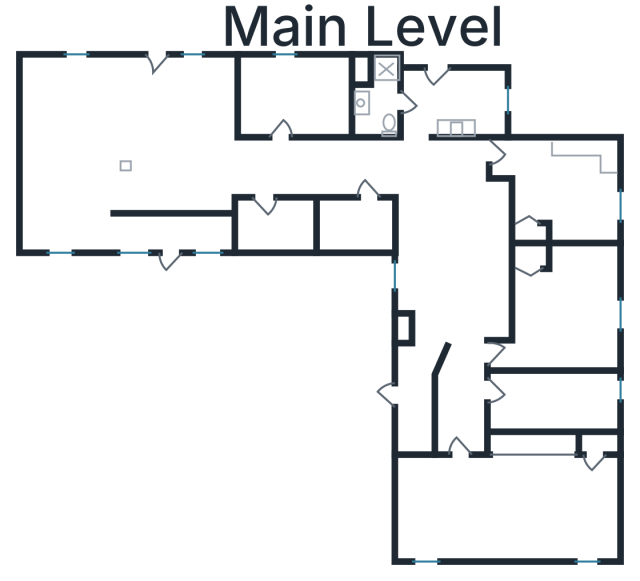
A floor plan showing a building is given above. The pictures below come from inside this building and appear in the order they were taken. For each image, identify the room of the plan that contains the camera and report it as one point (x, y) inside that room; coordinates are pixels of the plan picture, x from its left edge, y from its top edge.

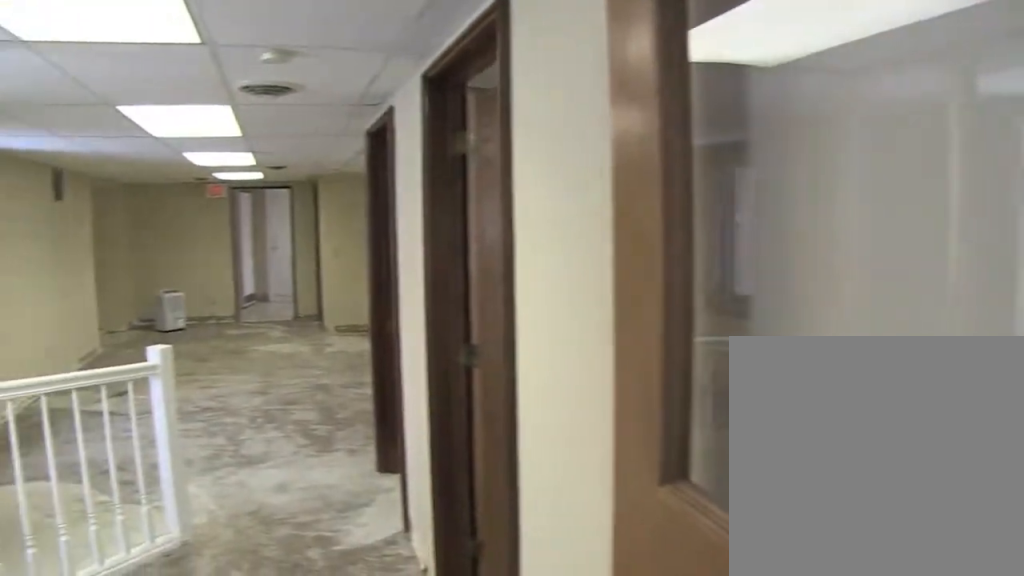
(462, 401)
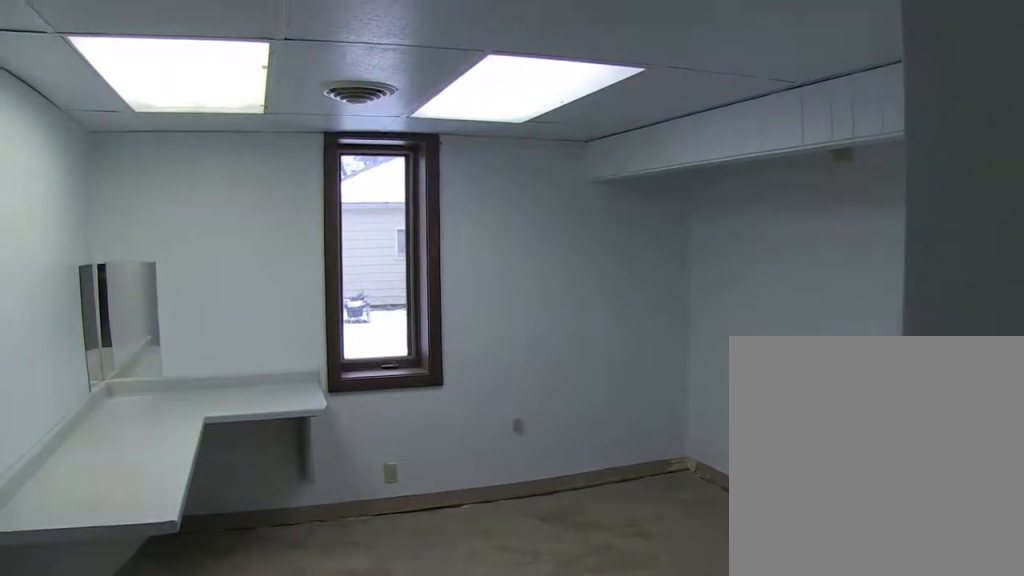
(559, 184)
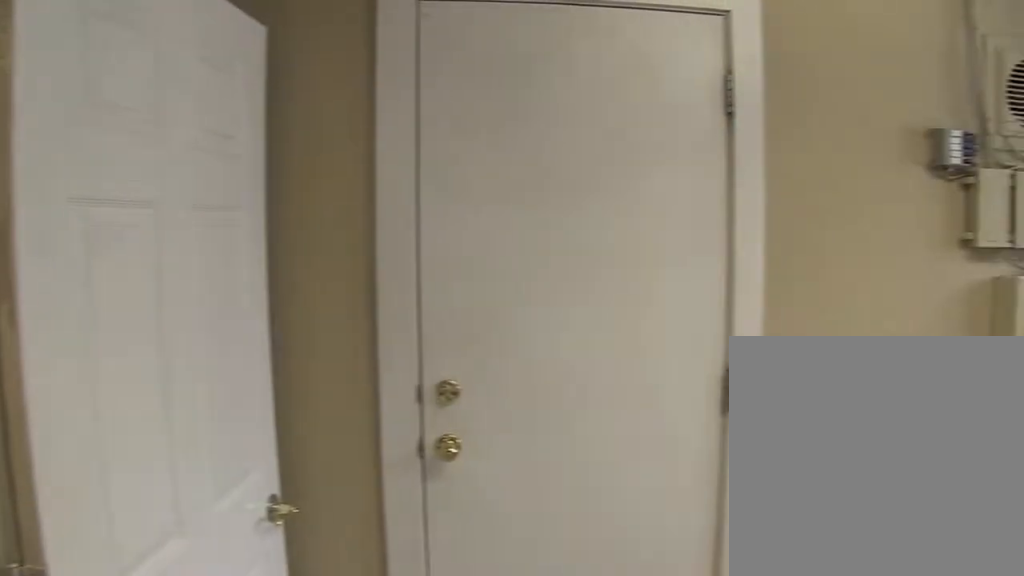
(453, 102)
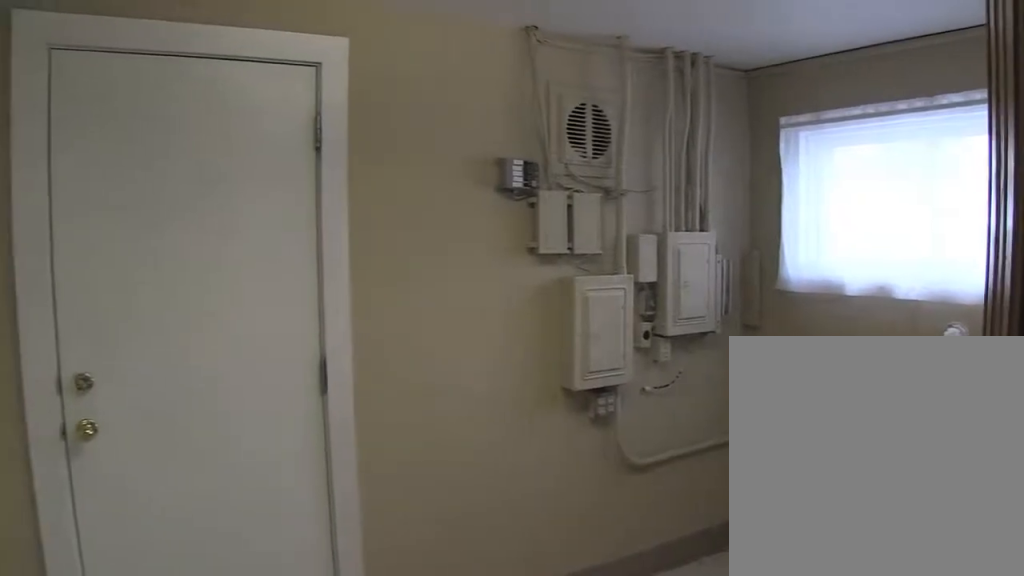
(453, 102)
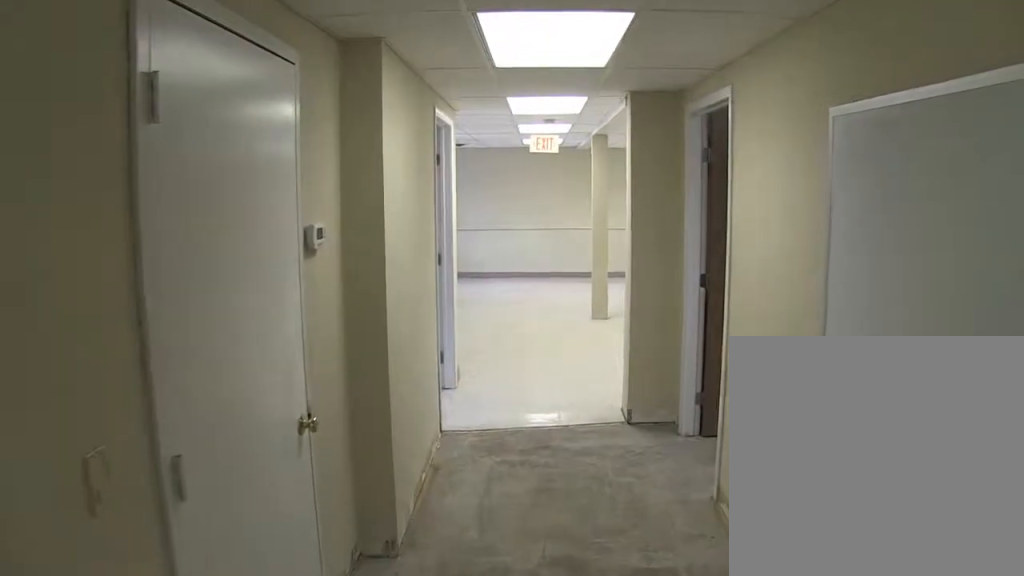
(316, 166)
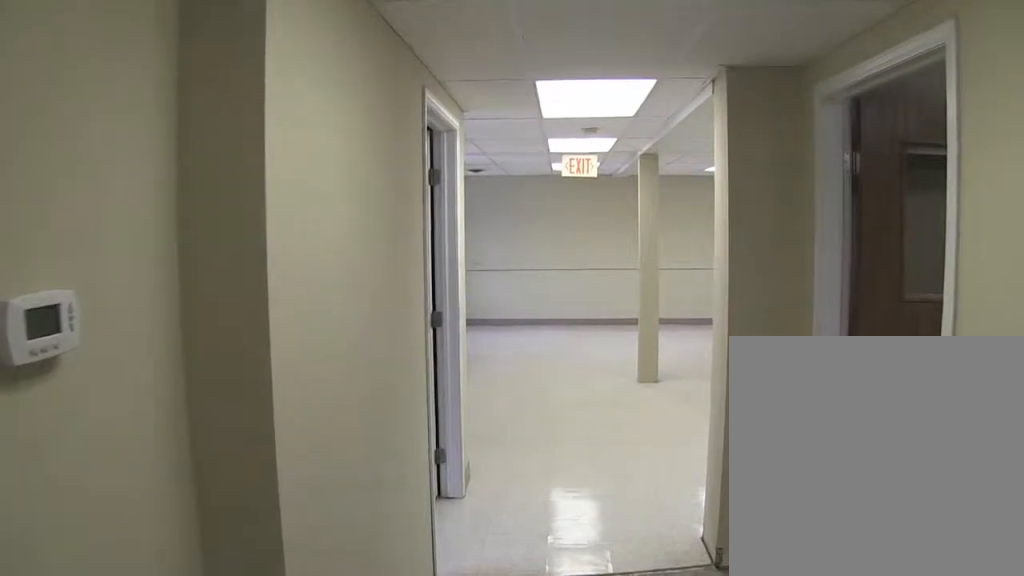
(316, 166)
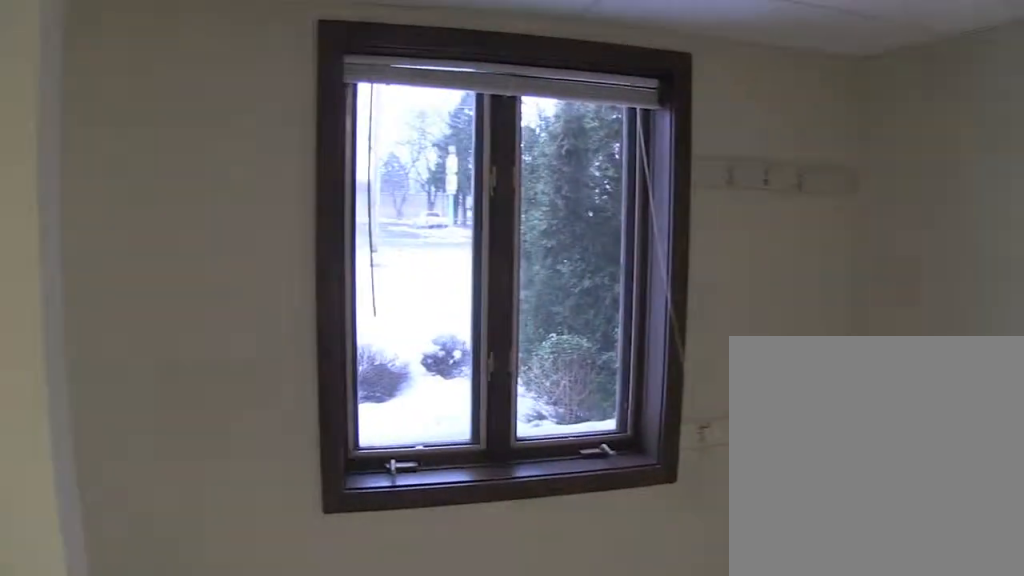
(122, 143)
